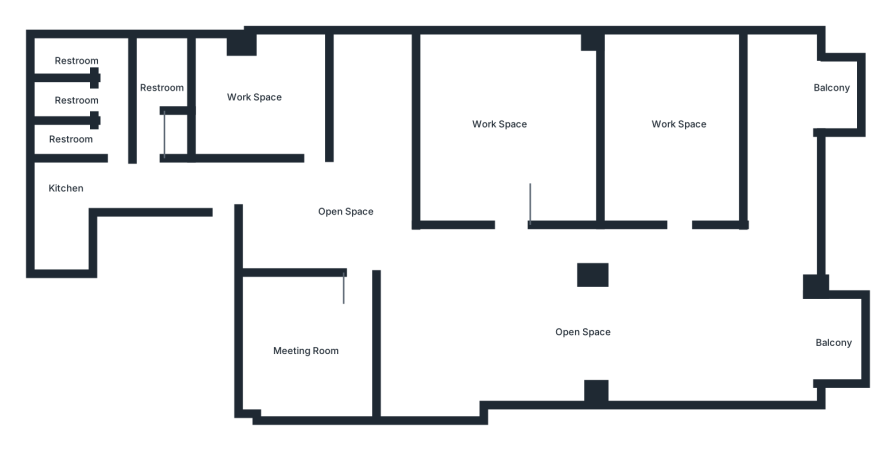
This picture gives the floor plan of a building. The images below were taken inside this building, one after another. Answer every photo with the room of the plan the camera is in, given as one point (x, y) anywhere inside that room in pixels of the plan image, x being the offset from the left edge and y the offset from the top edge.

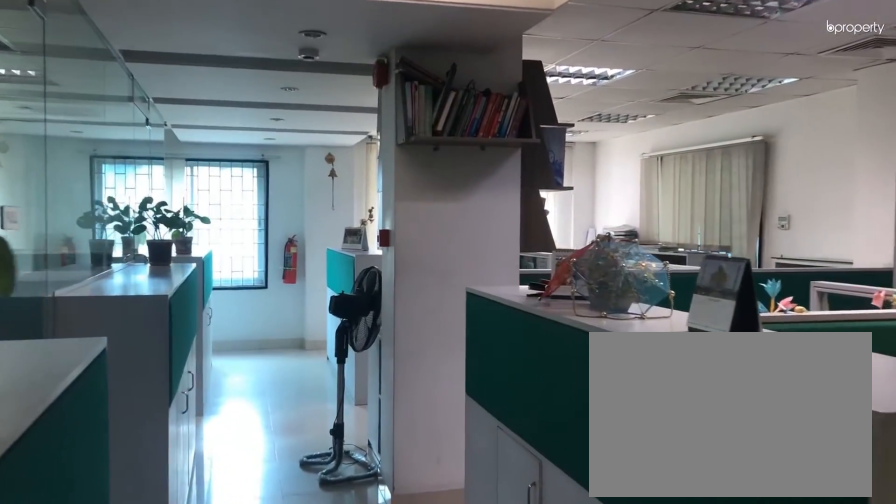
(530, 253)
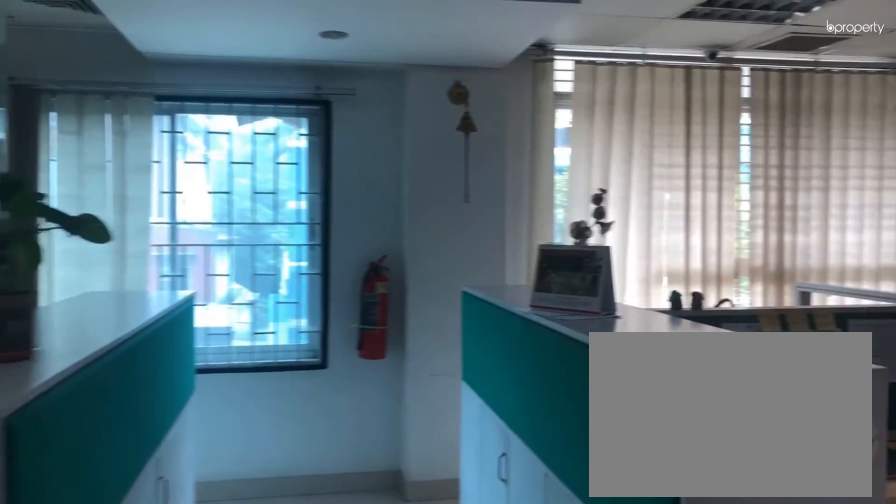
(655, 258)
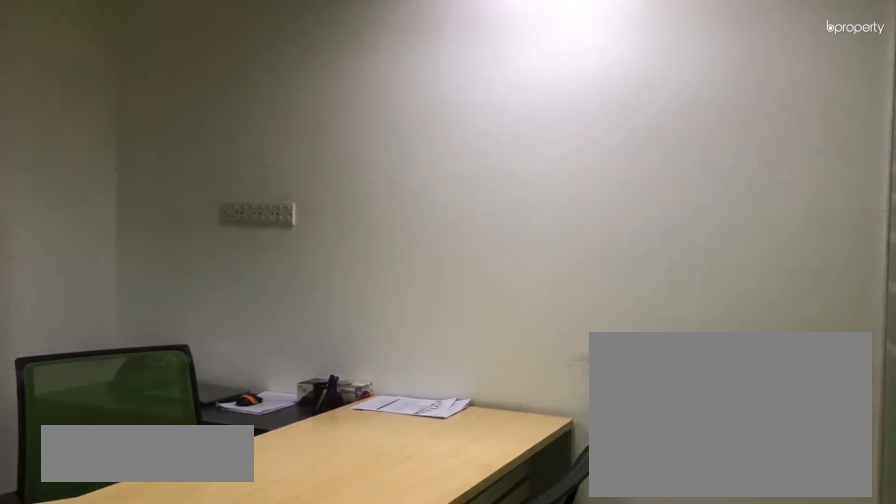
(320, 345)
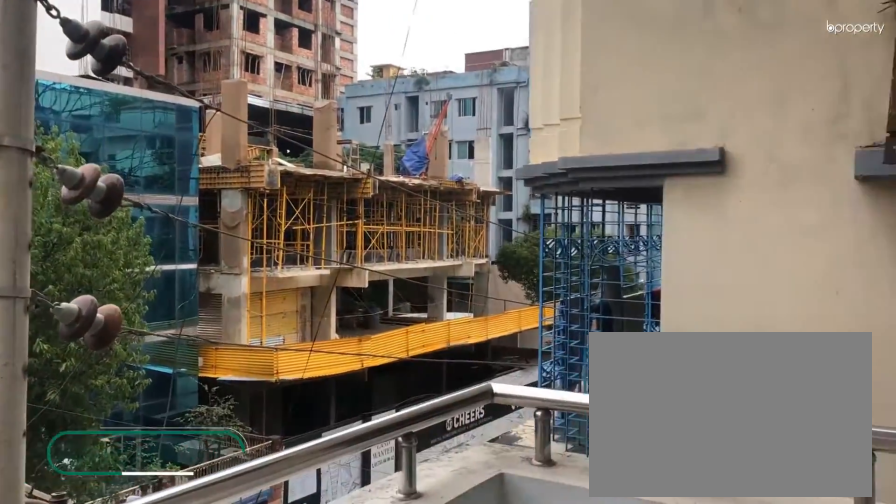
(832, 339)
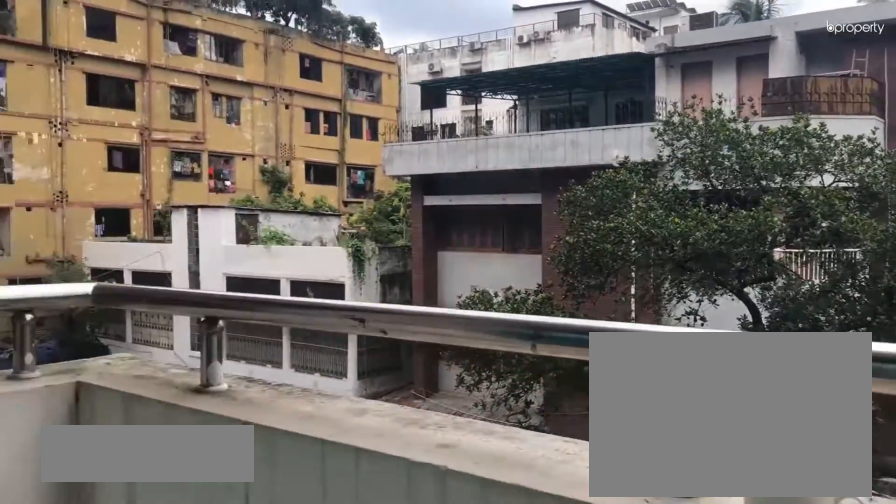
(834, 96)
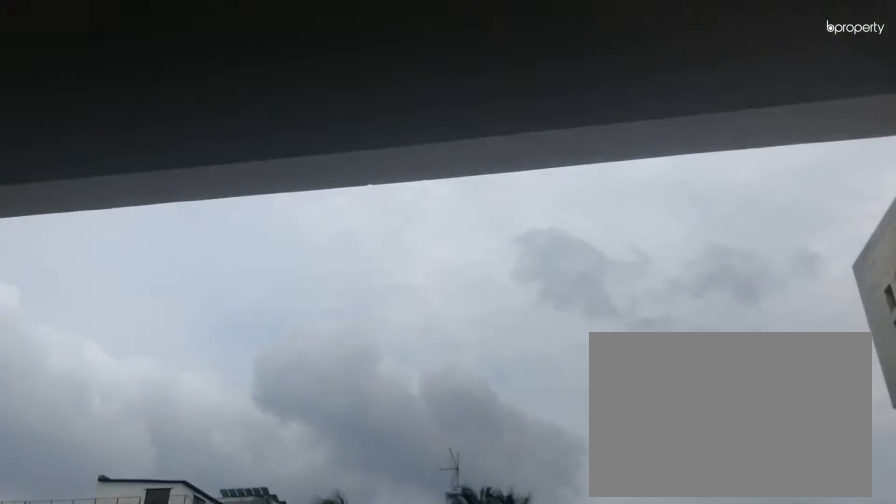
(827, 96)
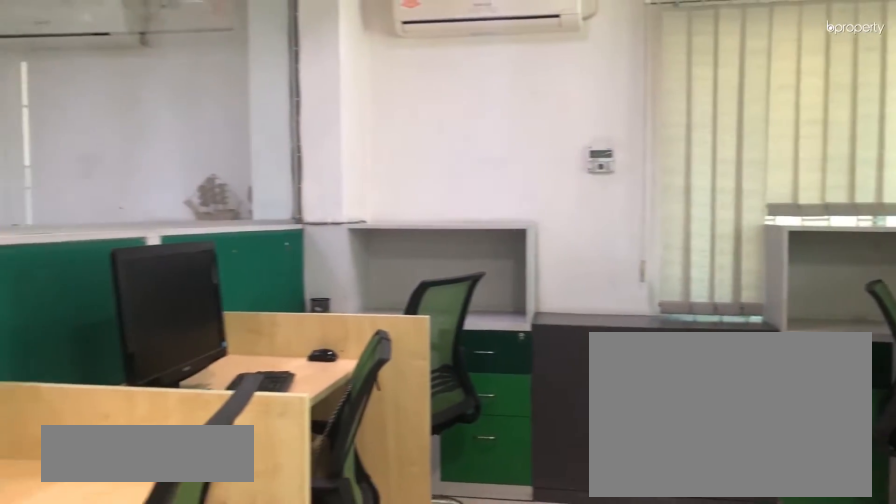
(672, 123)
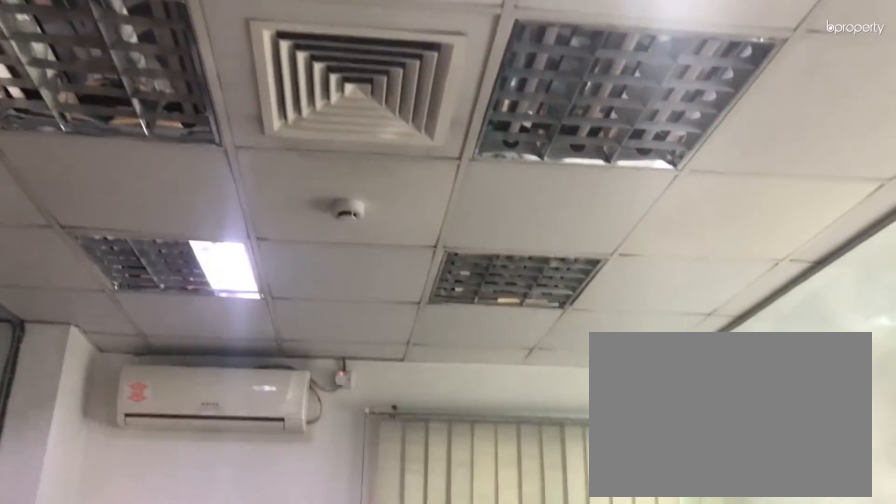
(672, 133)
